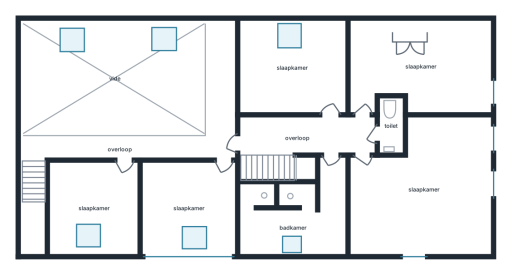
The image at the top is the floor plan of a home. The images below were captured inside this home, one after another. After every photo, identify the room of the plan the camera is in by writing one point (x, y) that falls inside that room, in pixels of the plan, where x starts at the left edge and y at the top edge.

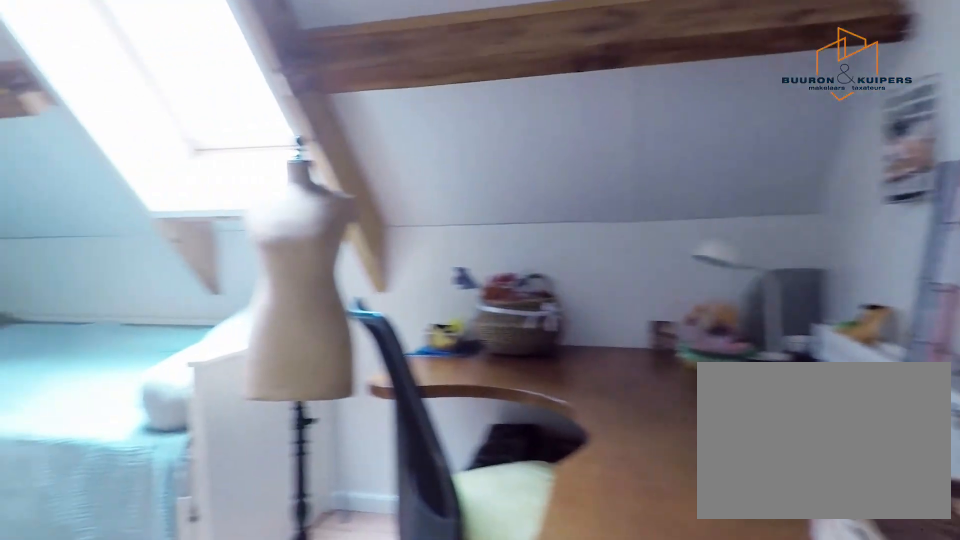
(306, 71)
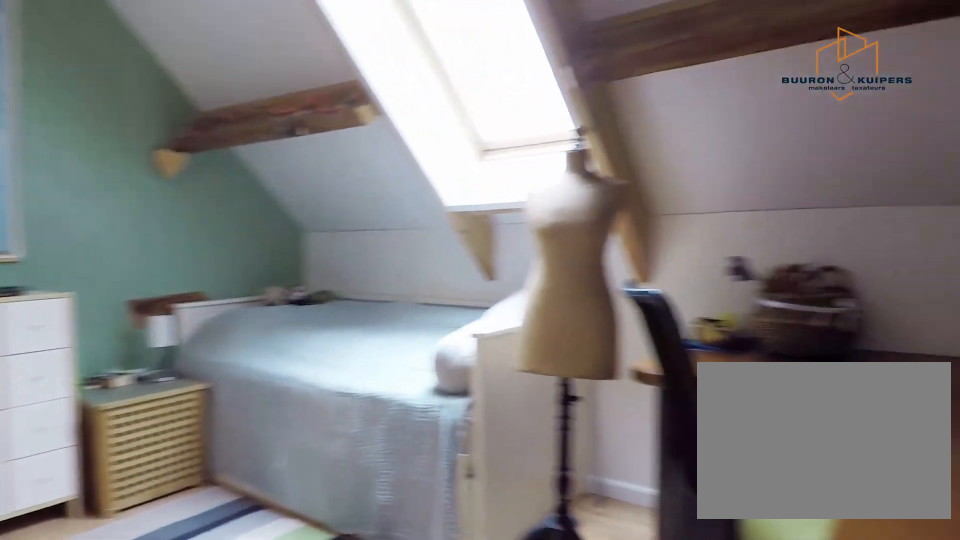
(306, 71)
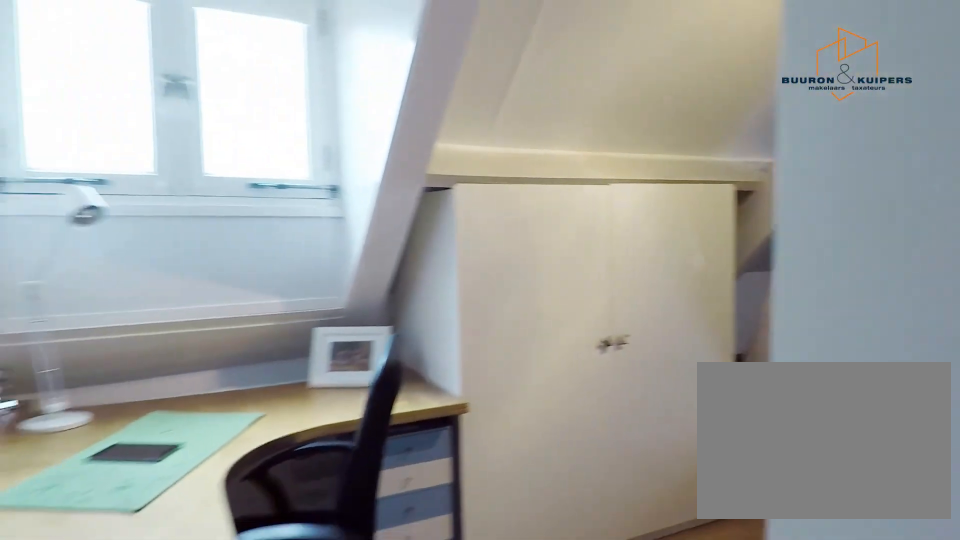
(421, 71)
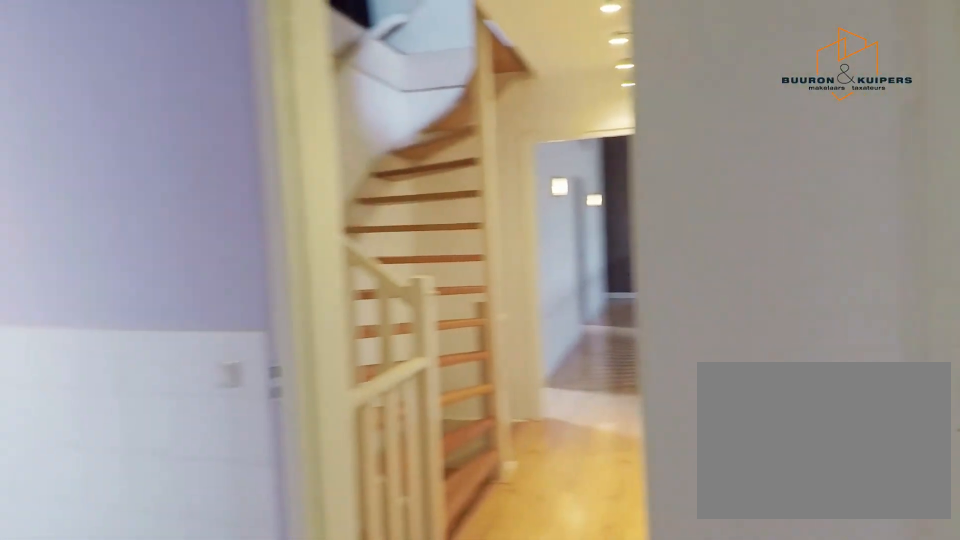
(308, 134)
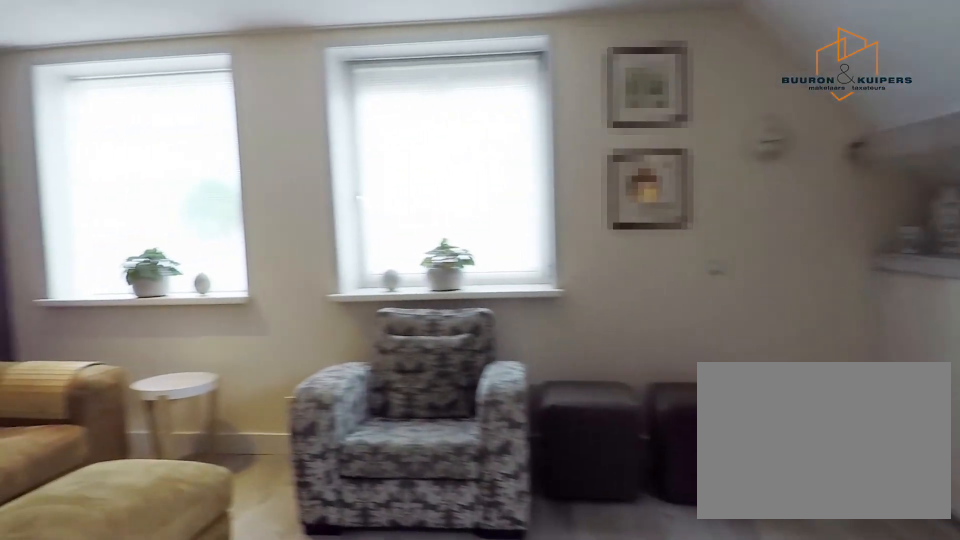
(425, 188)
